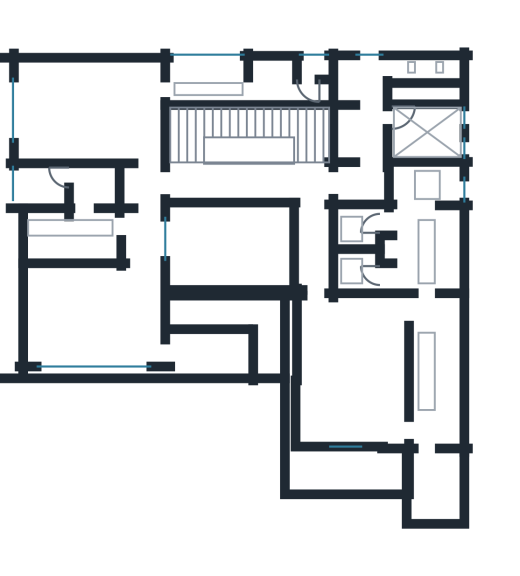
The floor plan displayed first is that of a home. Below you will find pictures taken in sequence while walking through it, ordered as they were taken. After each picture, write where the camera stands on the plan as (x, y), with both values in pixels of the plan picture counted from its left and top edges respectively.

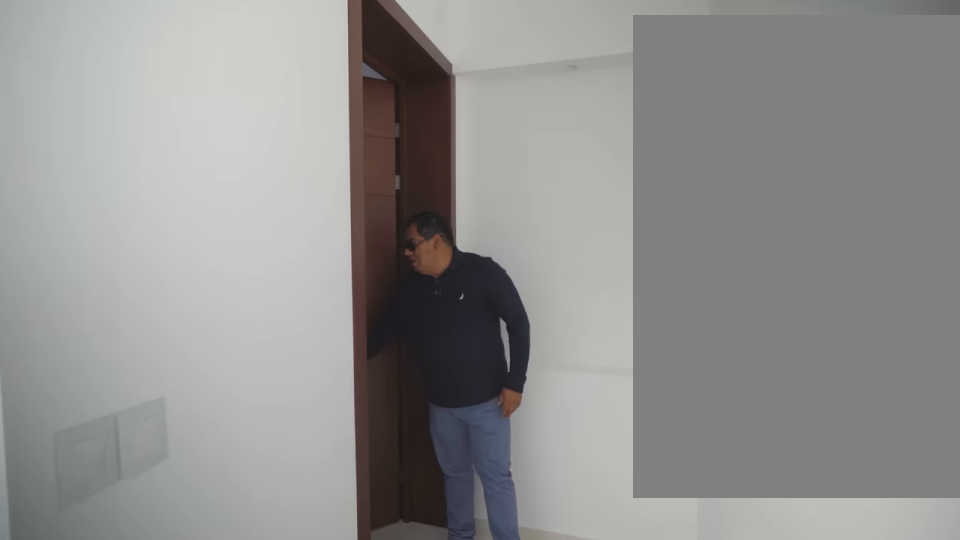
(354, 184)
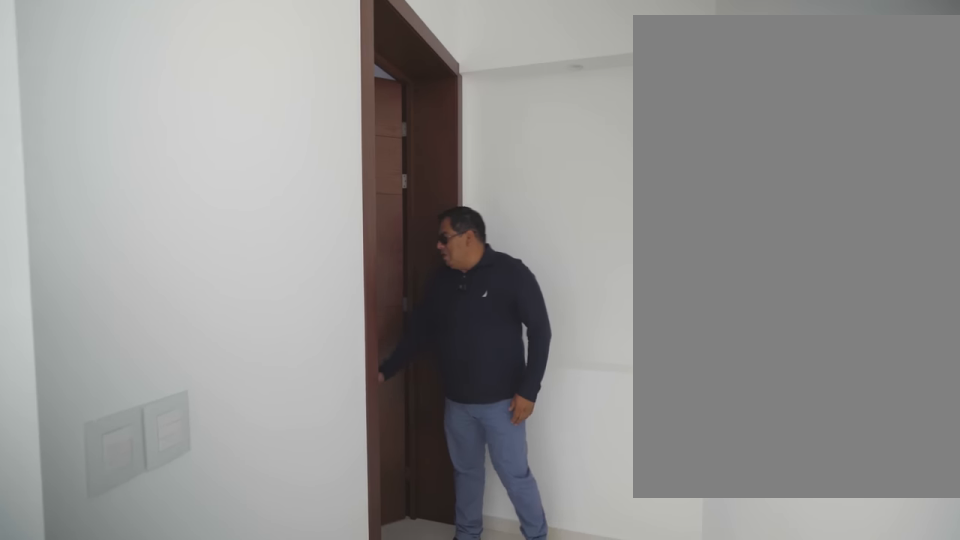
(354, 184)
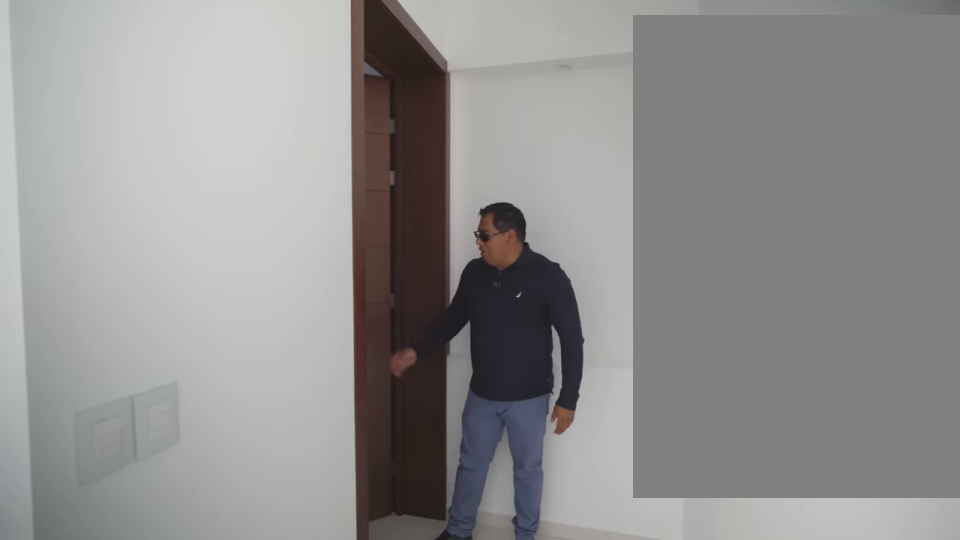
(354, 184)
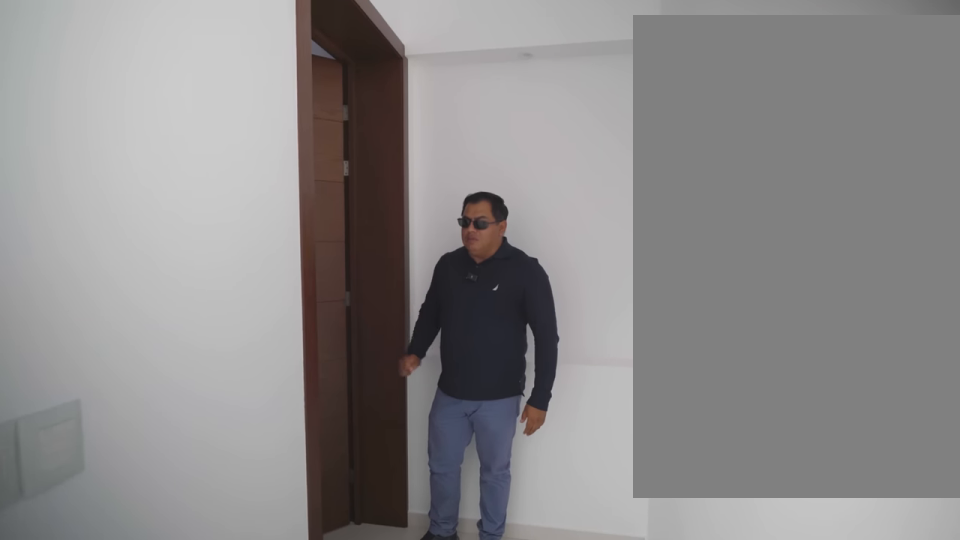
(355, 184)
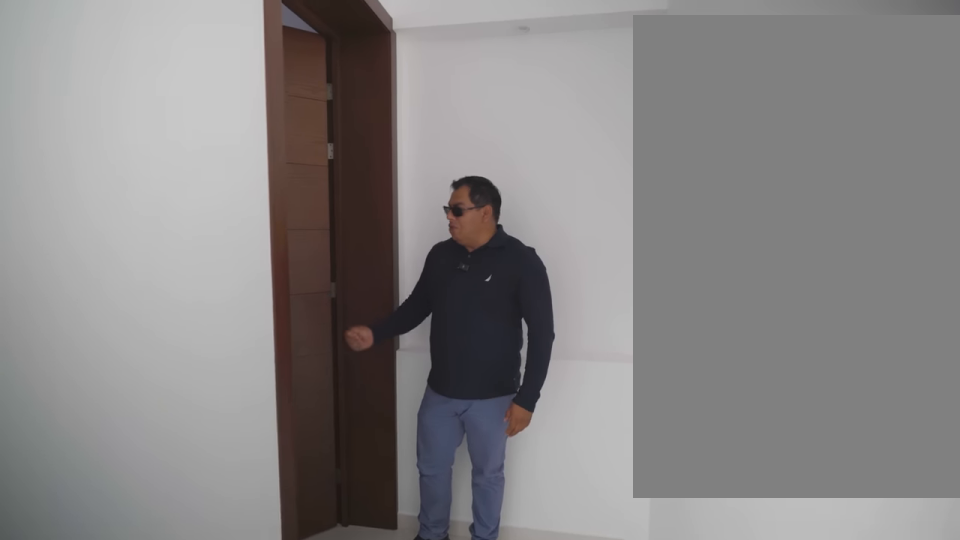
(359, 184)
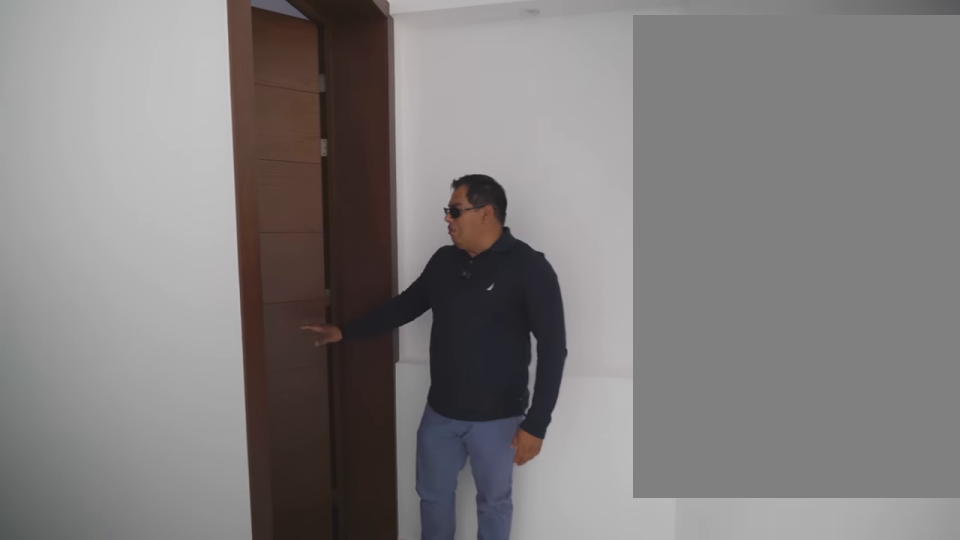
(360, 183)
